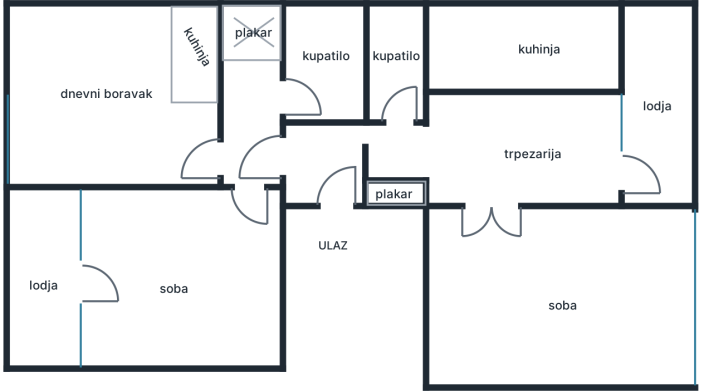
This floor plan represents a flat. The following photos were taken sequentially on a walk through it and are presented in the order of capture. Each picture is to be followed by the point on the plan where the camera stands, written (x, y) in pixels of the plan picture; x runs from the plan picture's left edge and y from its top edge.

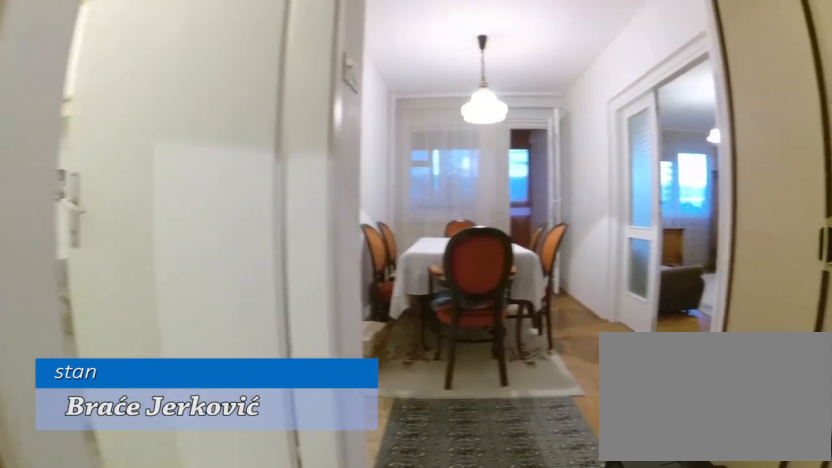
(368, 167)
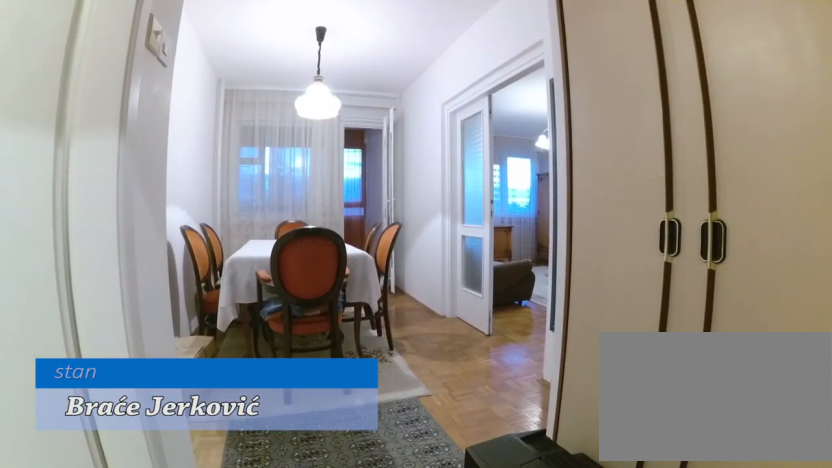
(376, 167)
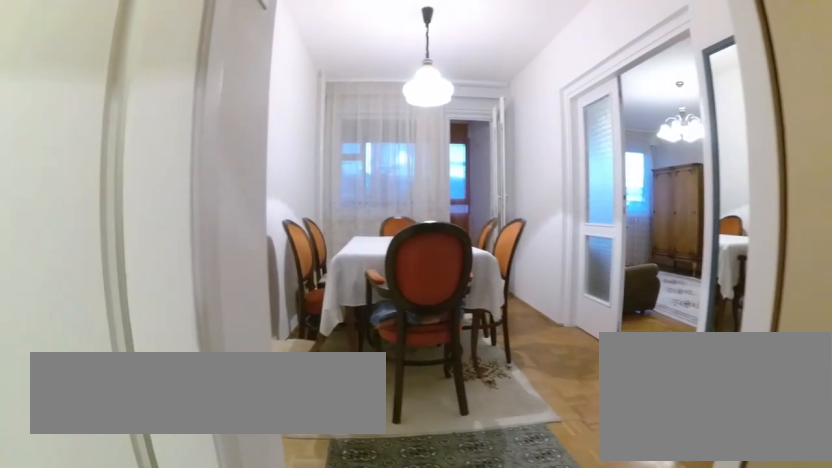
(378, 166)
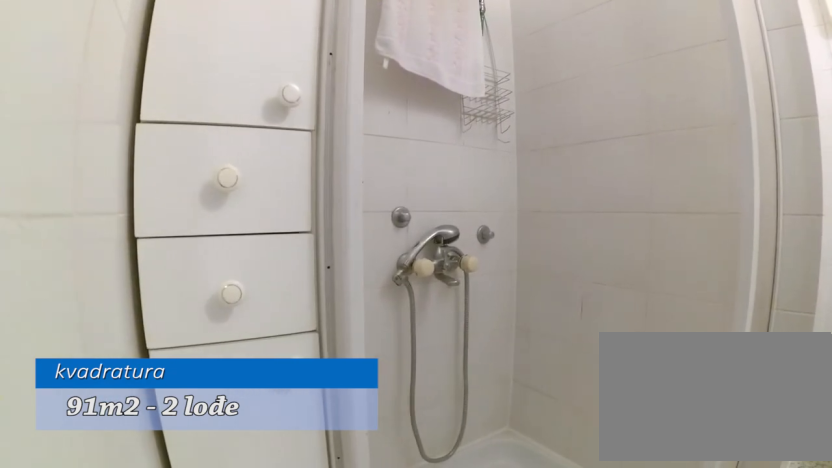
(398, 130)
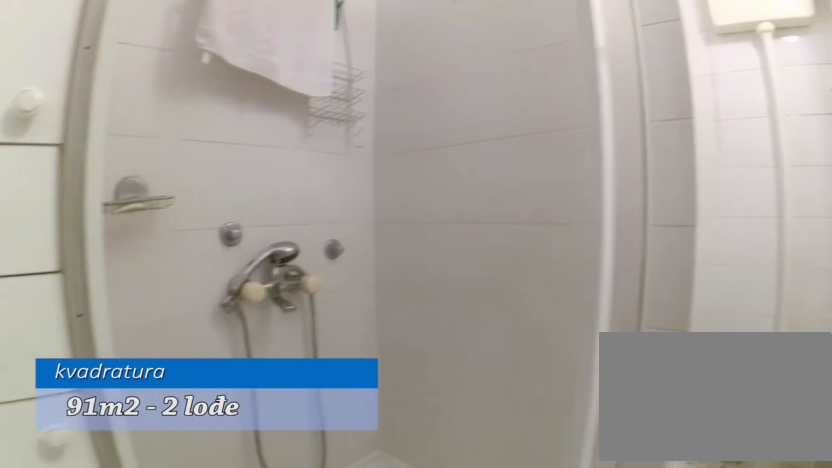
(397, 127)
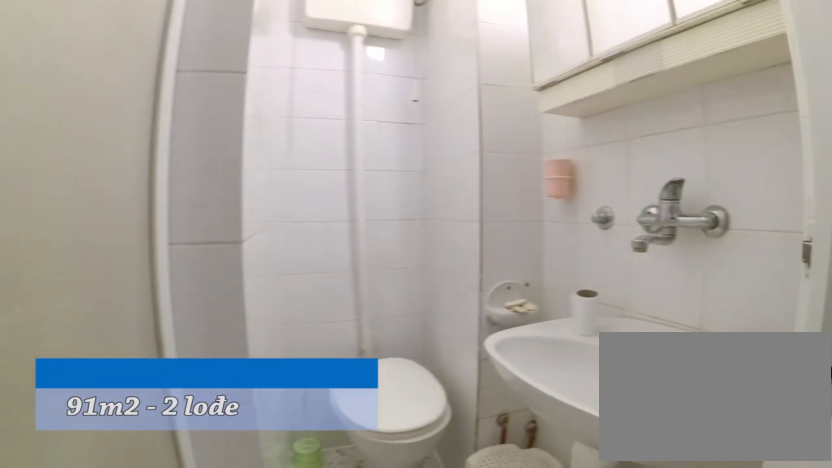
(397, 122)
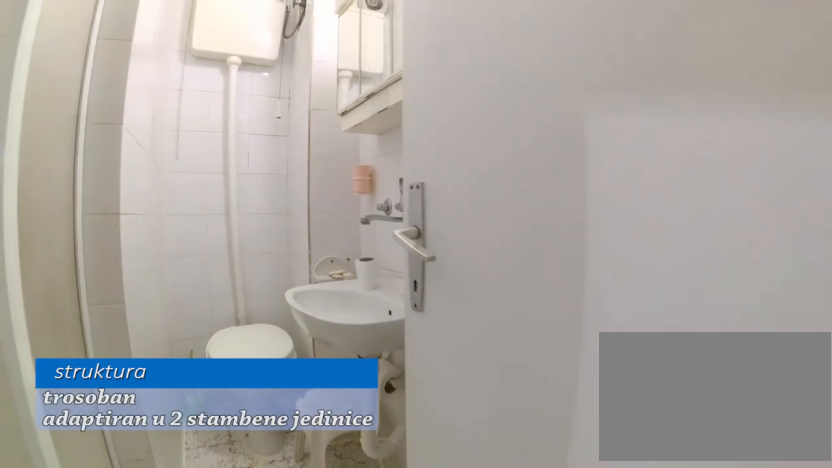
(384, 131)
